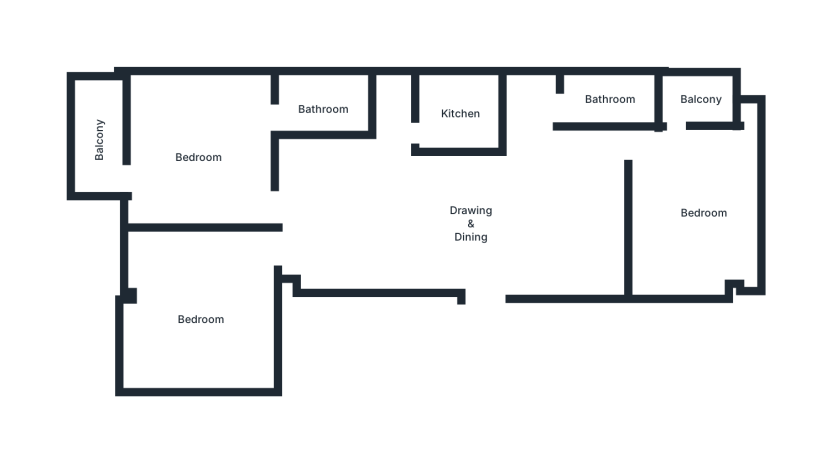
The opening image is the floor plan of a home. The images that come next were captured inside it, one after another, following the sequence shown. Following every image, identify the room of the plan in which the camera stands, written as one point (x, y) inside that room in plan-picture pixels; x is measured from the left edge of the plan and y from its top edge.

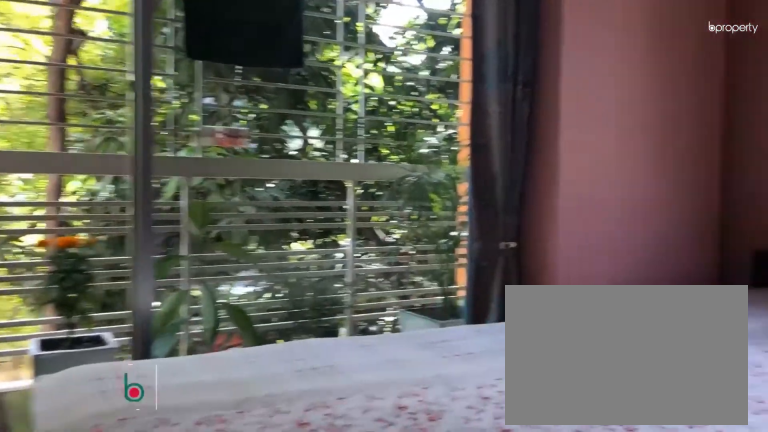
(197, 156)
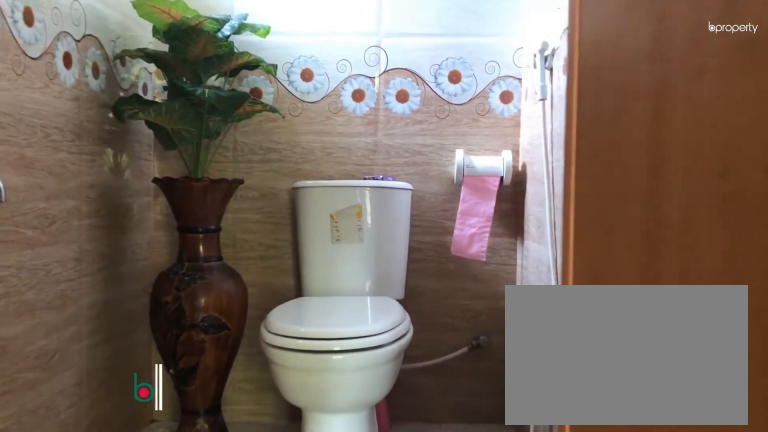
(333, 106)
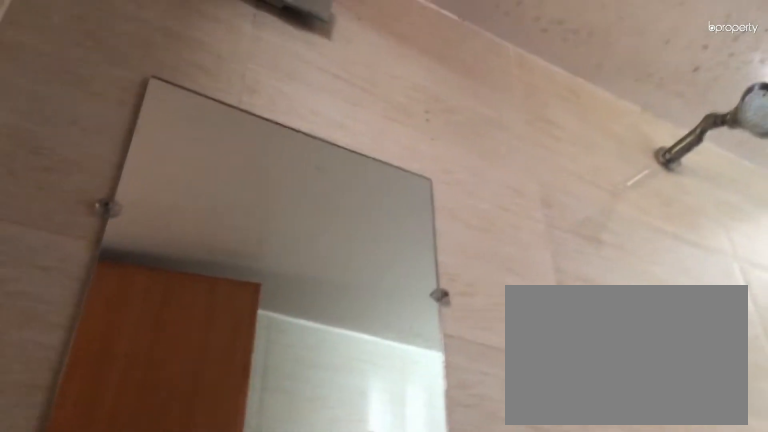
(333, 106)
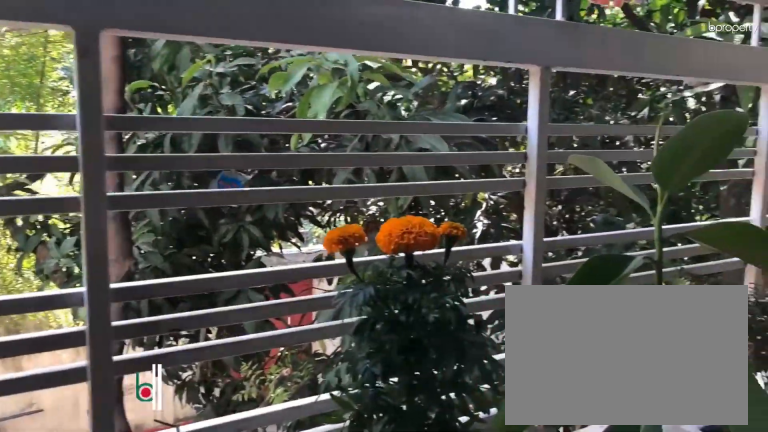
(104, 138)
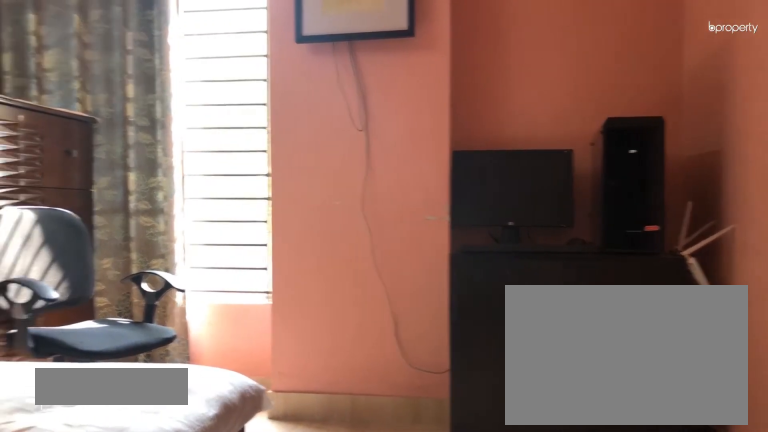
(197, 318)
